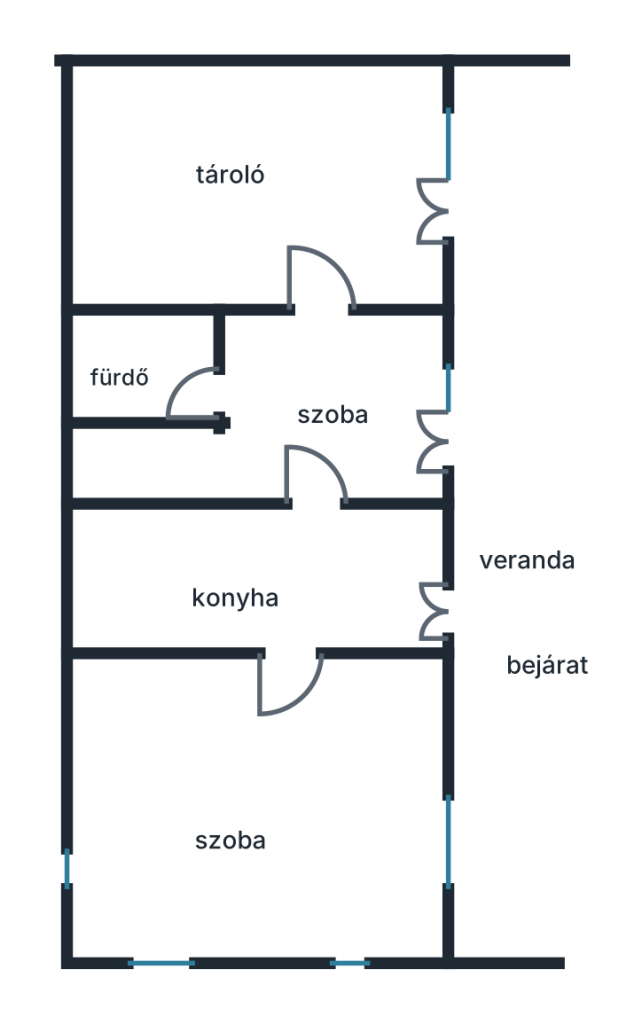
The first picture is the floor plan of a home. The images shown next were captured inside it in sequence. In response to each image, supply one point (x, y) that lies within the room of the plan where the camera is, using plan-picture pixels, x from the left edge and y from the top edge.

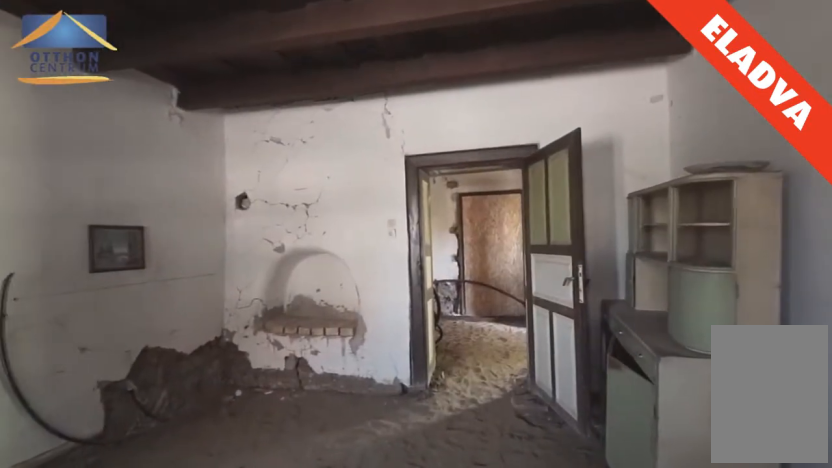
(289, 800)
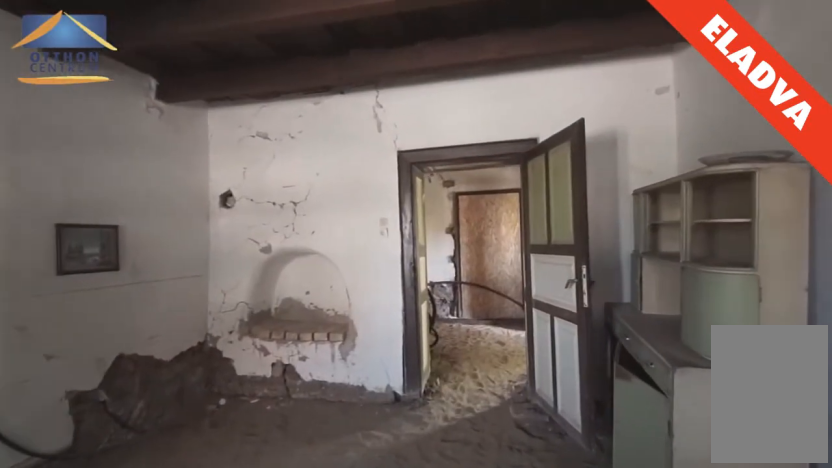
(289, 822)
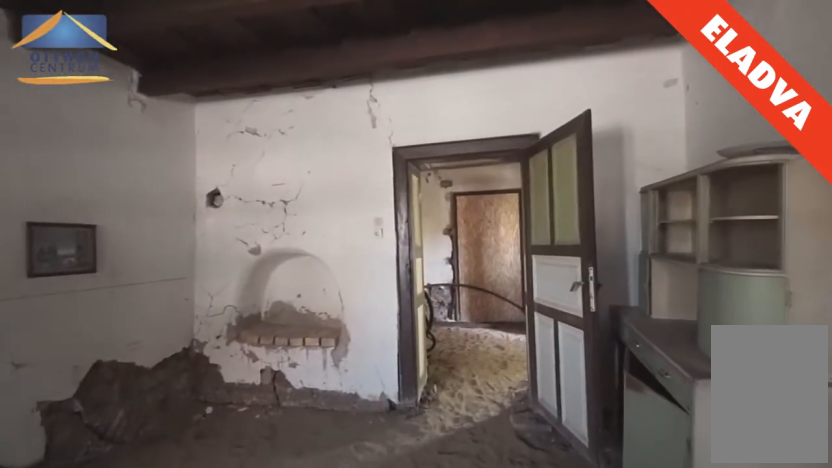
(289, 845)
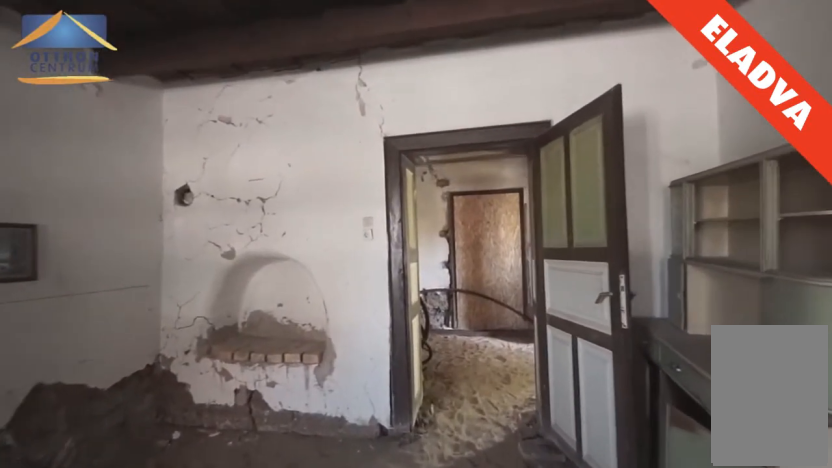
(289, 890)
